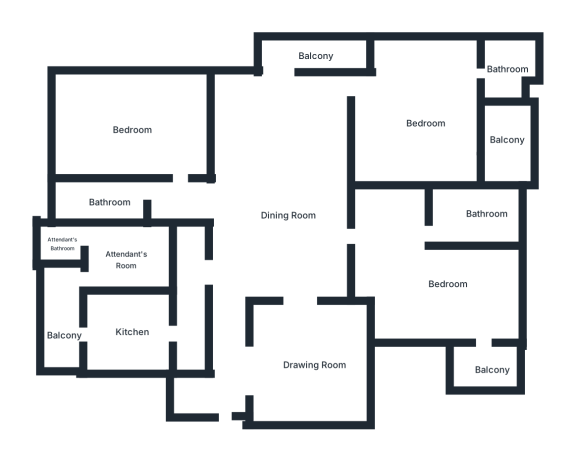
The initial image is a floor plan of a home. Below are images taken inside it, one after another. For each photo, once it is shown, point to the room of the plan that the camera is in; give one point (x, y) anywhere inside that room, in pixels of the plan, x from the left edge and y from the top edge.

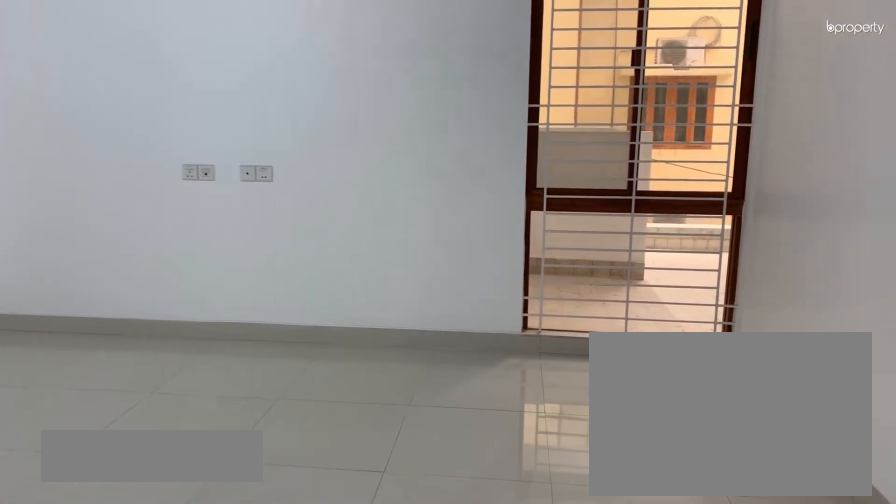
(315, 362)
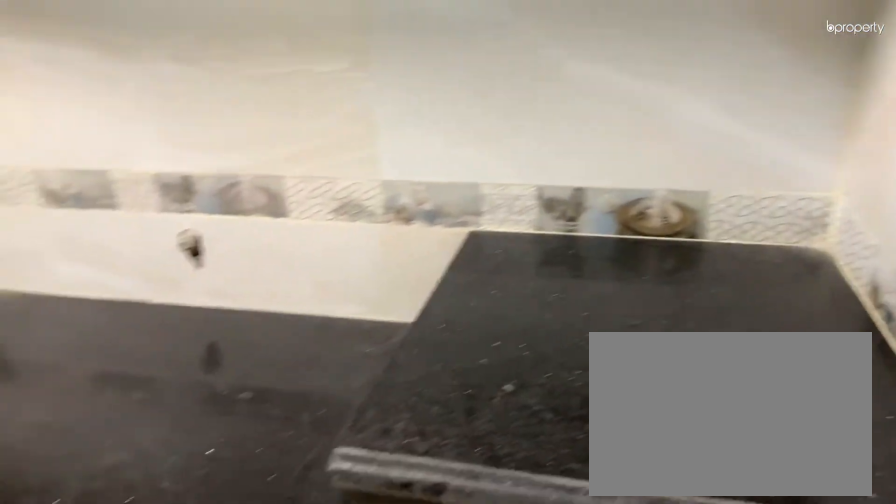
(132, 329)
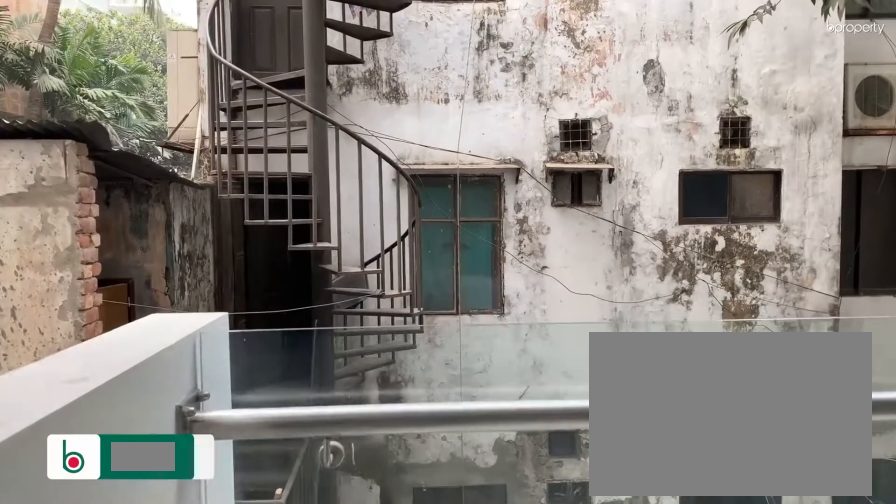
(312, 54)
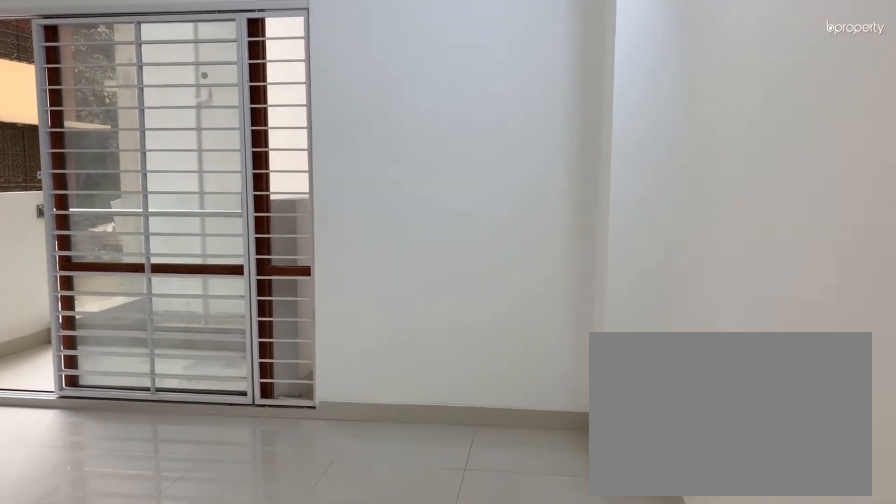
(448, 282)
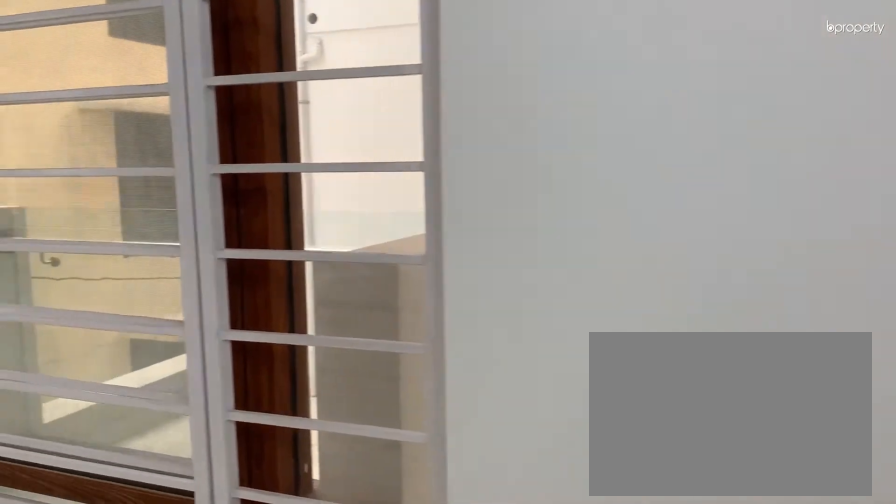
(448, 282)
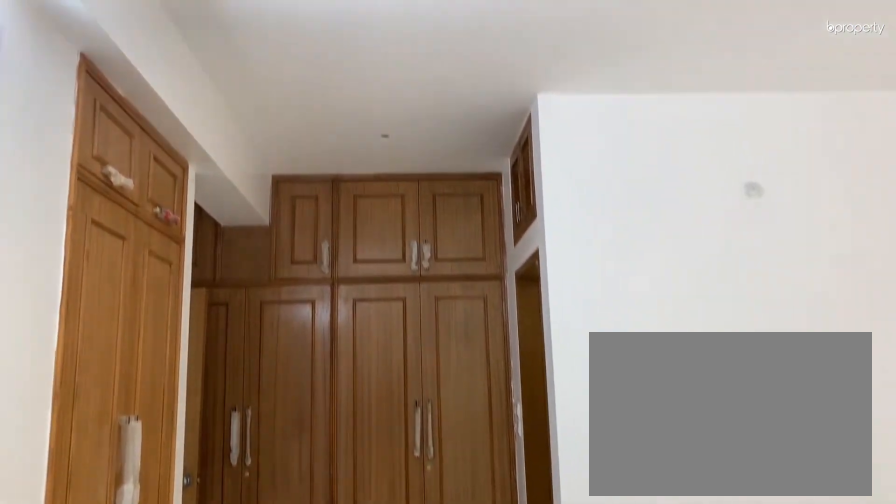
(448, 282)
